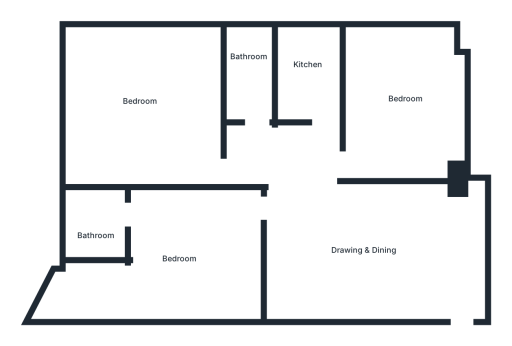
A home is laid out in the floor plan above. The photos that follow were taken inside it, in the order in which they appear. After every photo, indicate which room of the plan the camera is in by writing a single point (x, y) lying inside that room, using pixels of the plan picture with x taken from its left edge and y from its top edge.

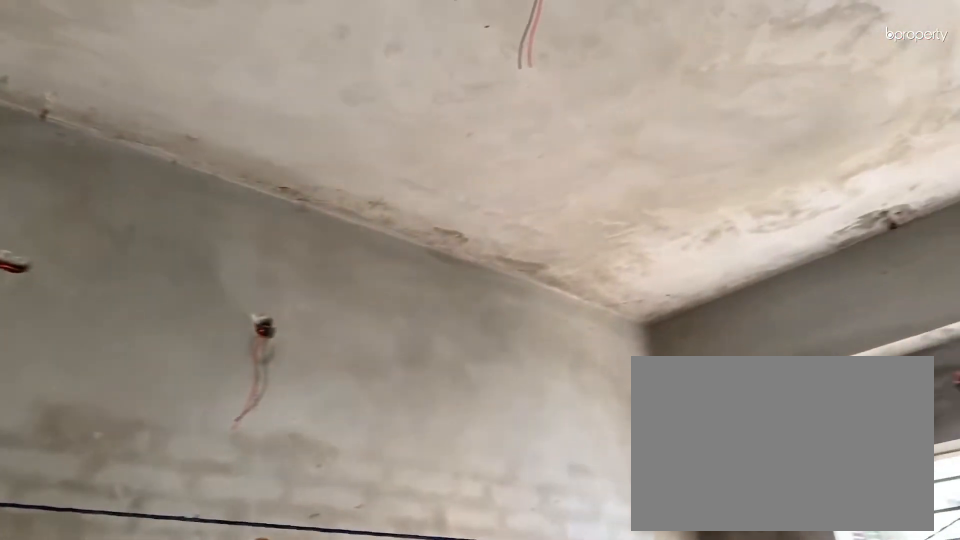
(399, 100)
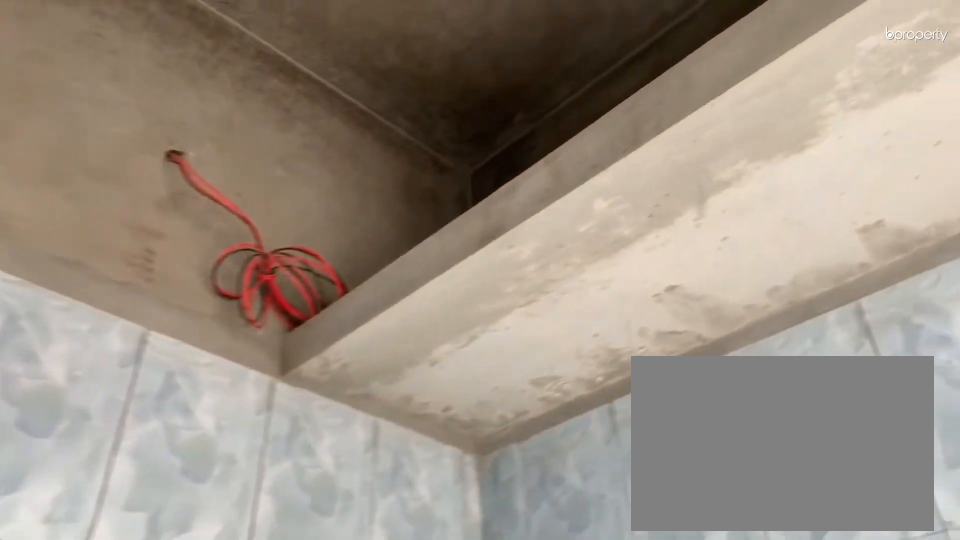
(302, 70)
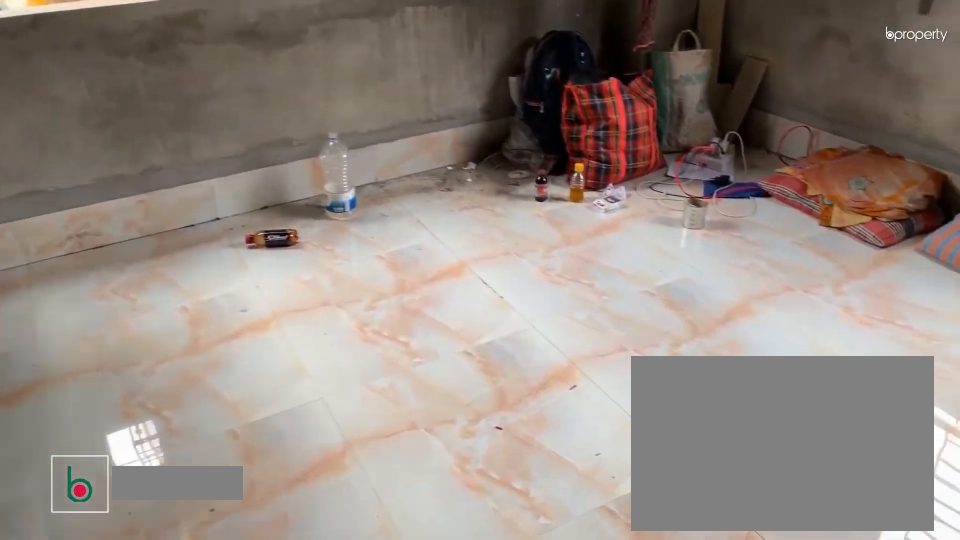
(140, 98)
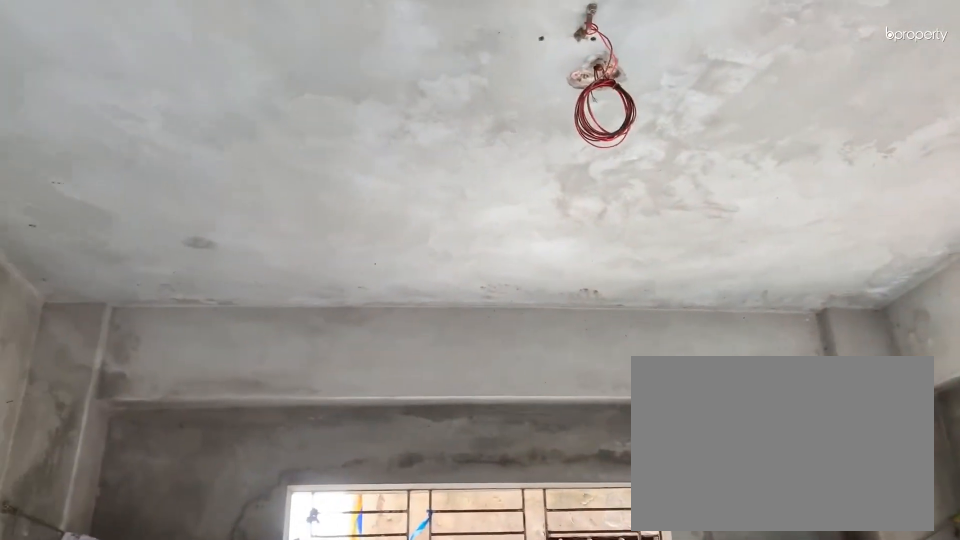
(140, 98)
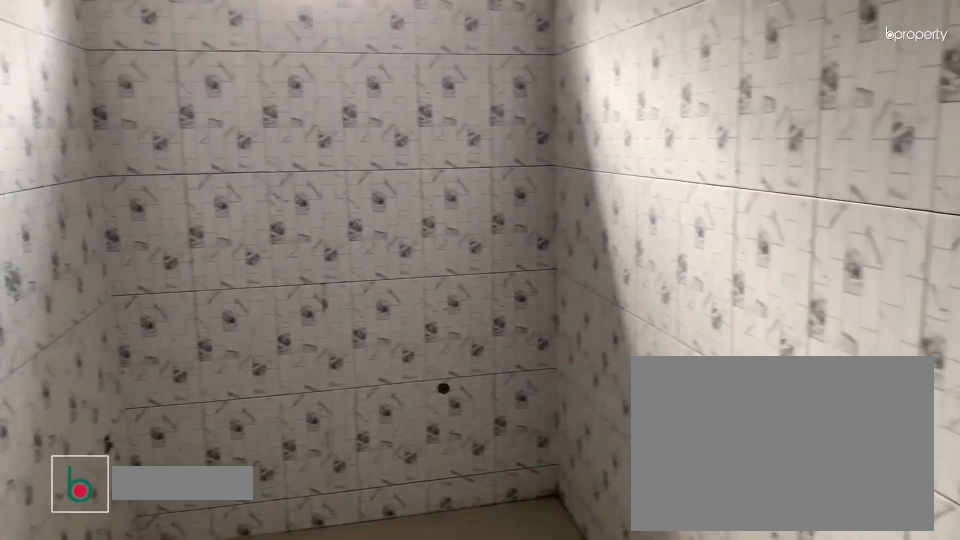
(247, 63)
